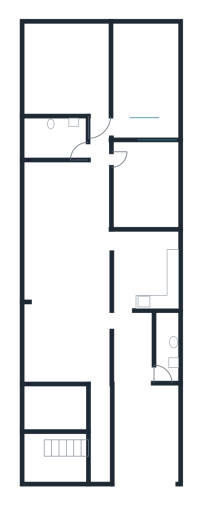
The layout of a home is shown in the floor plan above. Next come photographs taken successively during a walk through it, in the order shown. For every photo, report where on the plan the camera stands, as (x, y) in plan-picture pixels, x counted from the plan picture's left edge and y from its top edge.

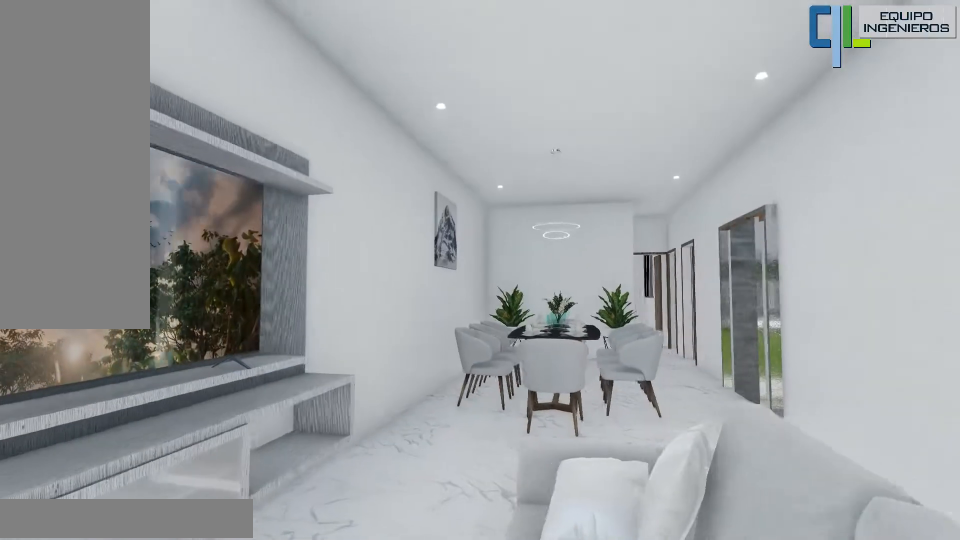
(97, 338)
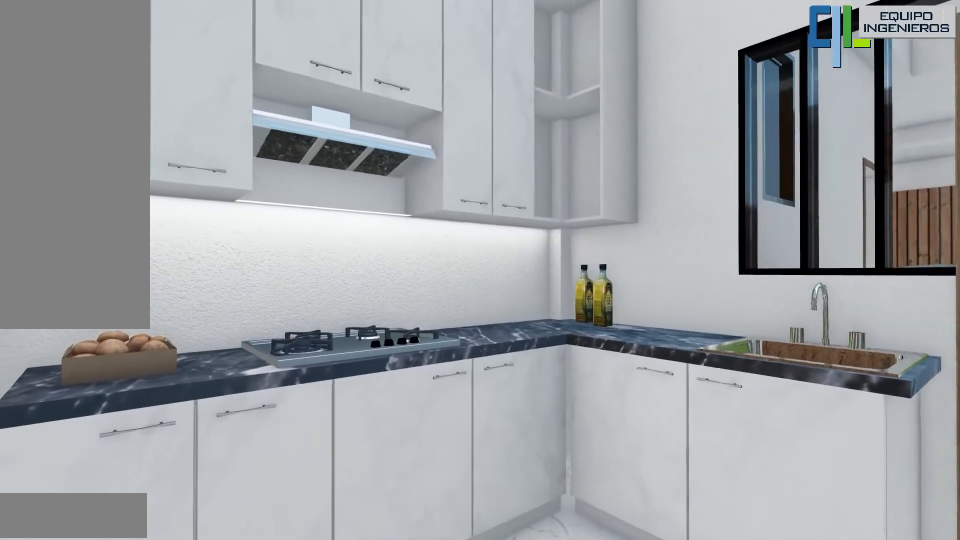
(133, 247)
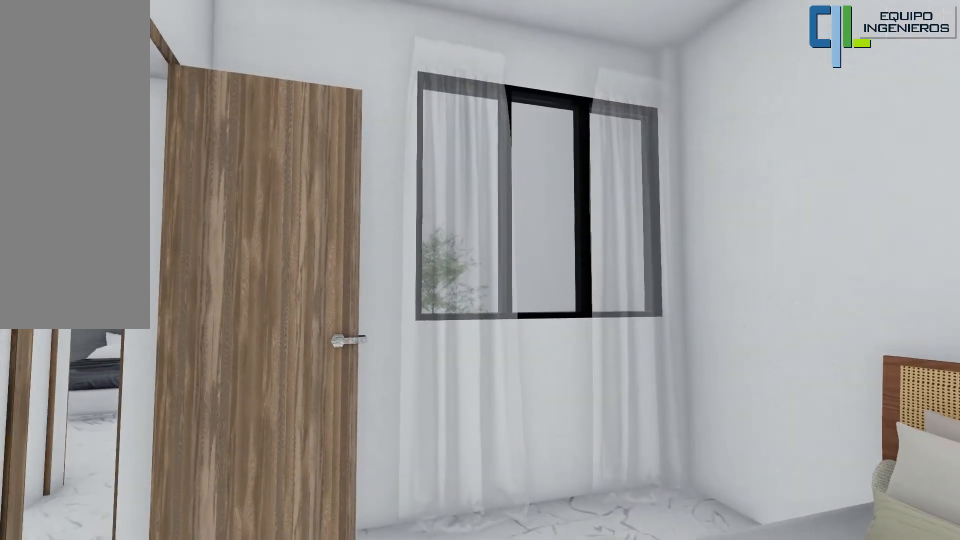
(124, 198)
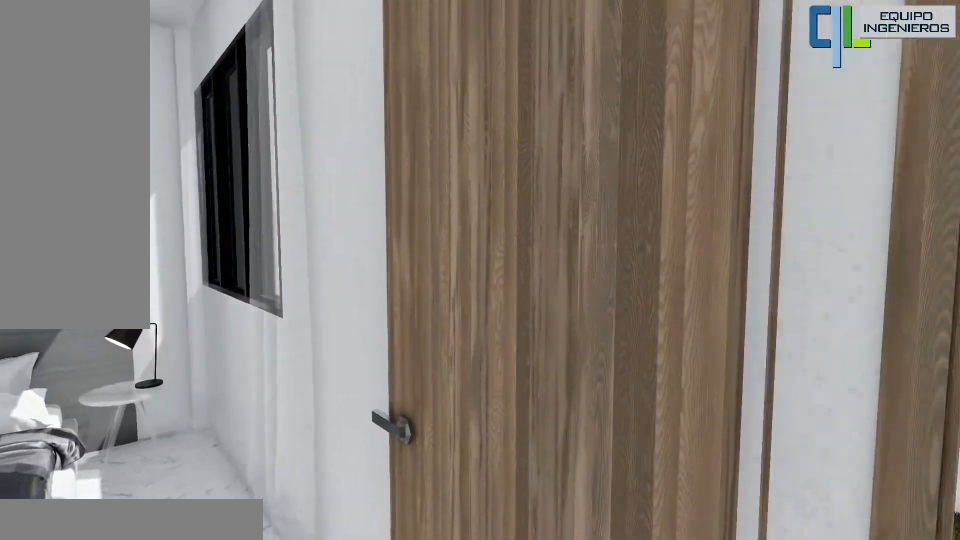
(94, 87)
